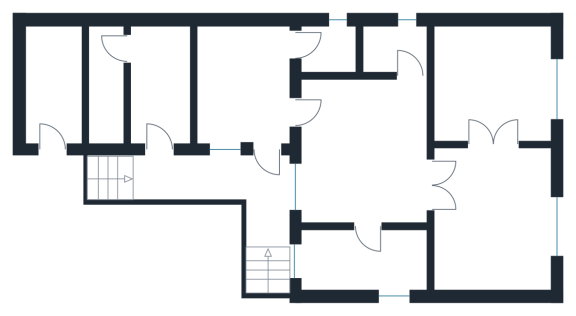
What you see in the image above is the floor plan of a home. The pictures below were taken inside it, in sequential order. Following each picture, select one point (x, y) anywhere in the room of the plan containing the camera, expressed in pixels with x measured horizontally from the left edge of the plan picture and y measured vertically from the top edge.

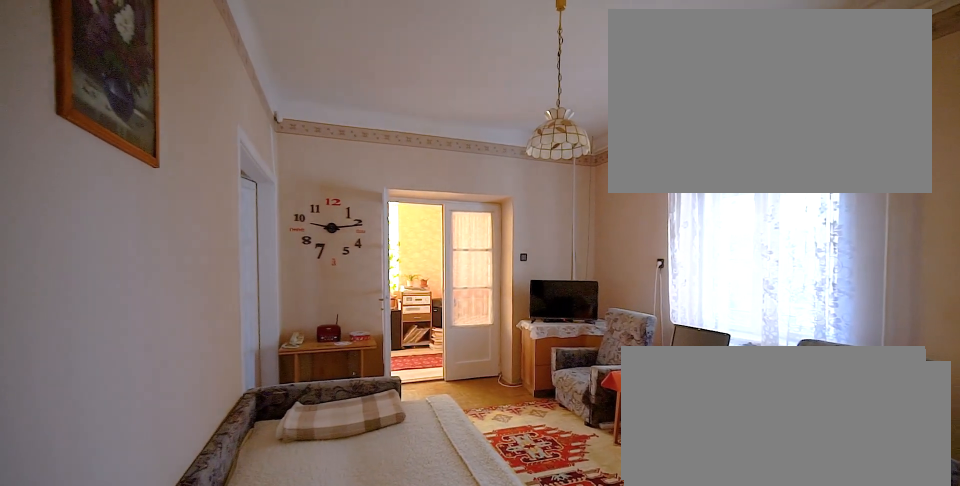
(366, 159)
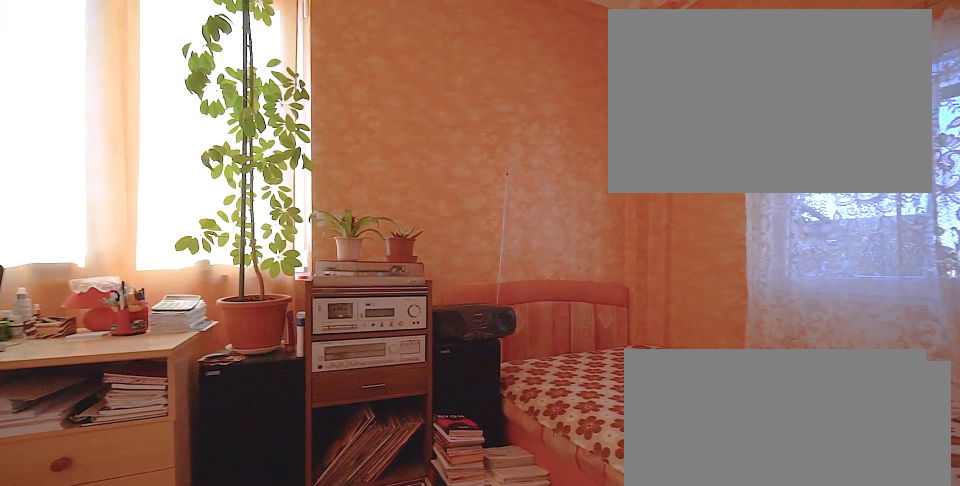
(366, 264)
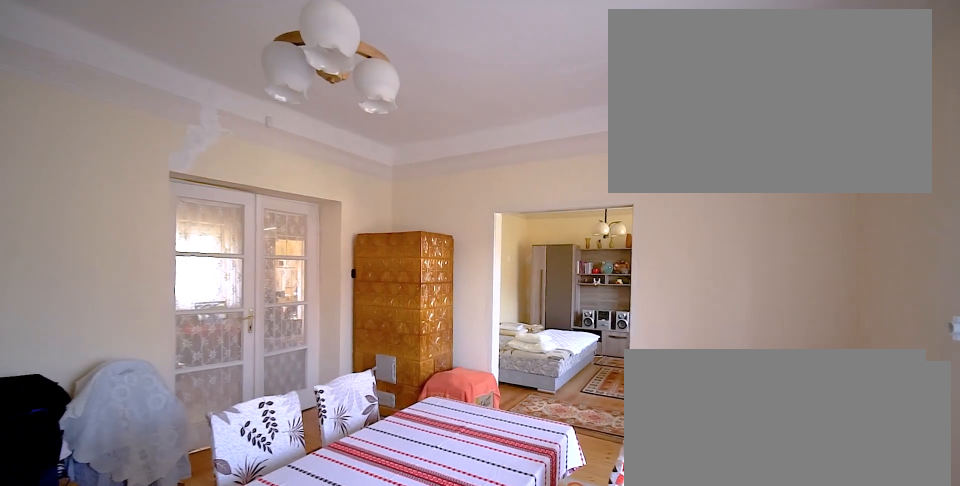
(494, 222)
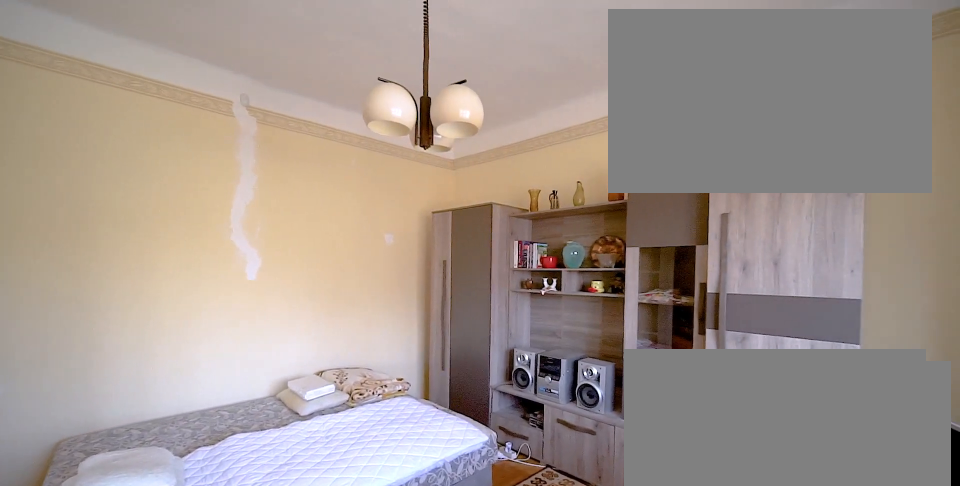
(494, 85)
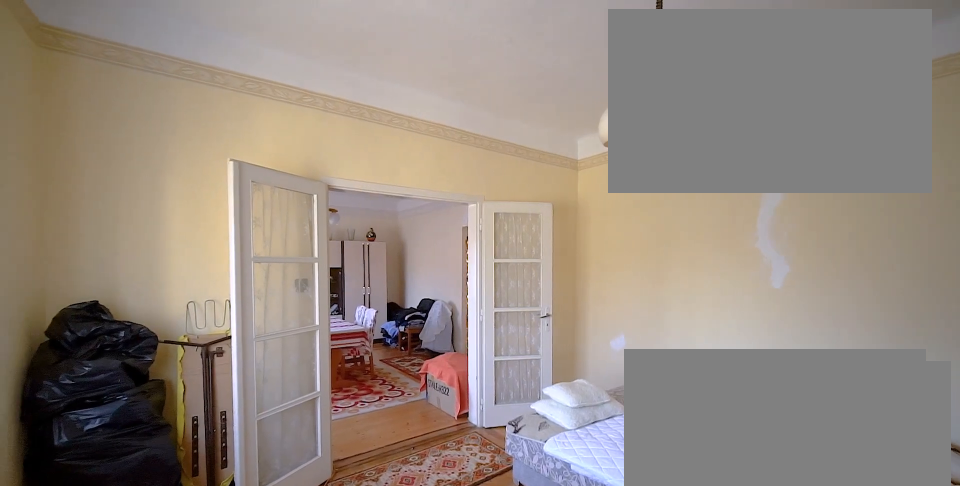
(494, 85)
